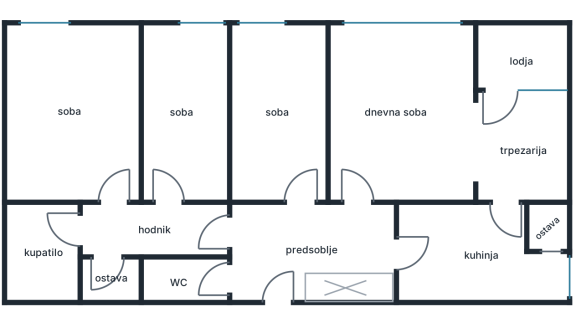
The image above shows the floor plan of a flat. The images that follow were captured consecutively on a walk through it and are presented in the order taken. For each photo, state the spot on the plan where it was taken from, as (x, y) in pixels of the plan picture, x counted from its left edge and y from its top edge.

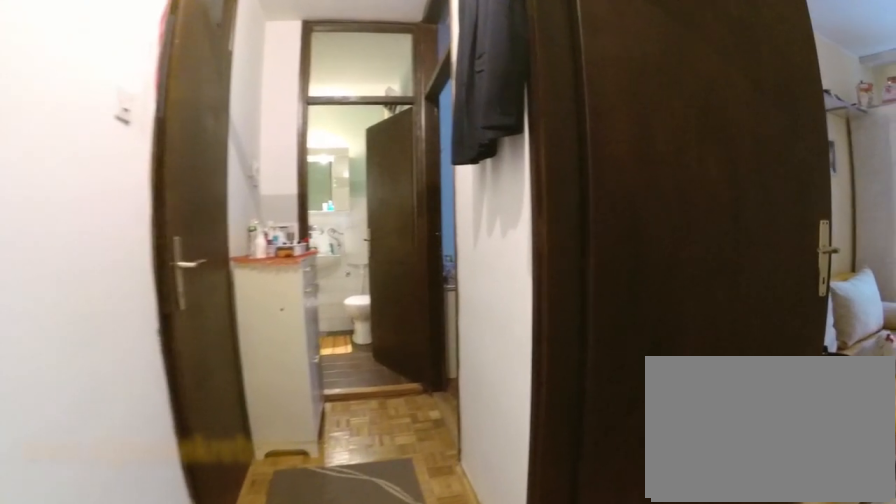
(225, 233)
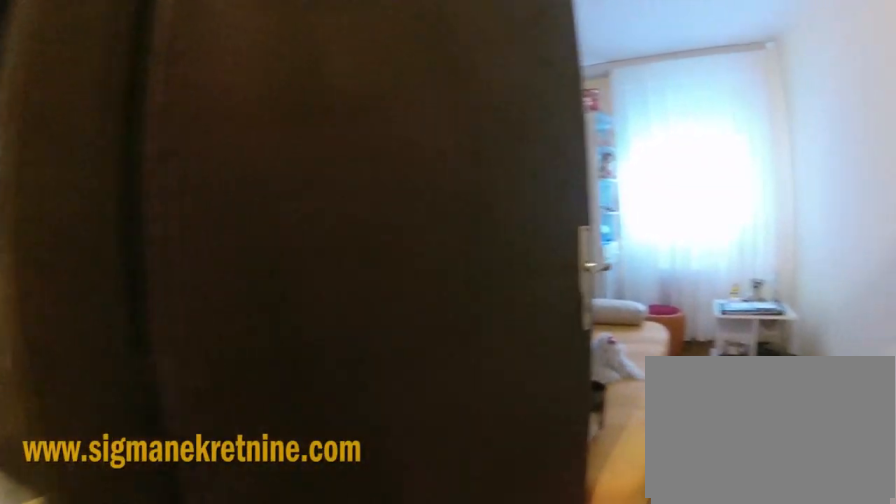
(200, 229)
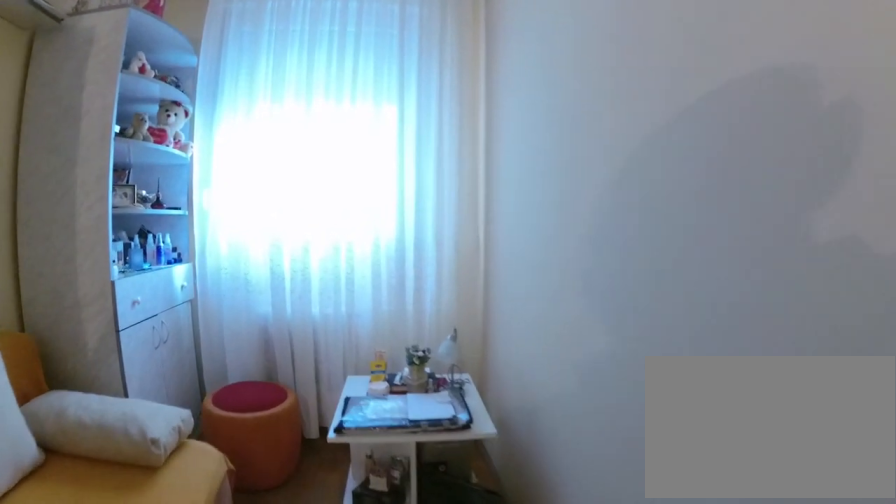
(195, 135)
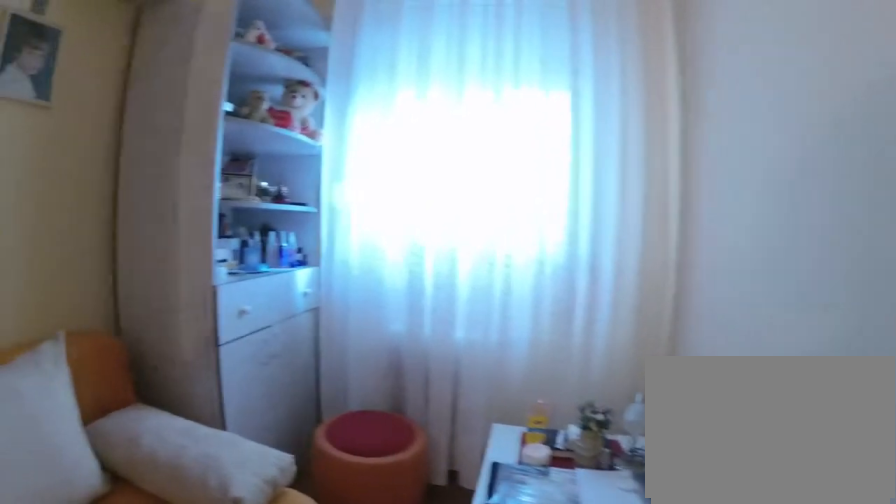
(196, 114)
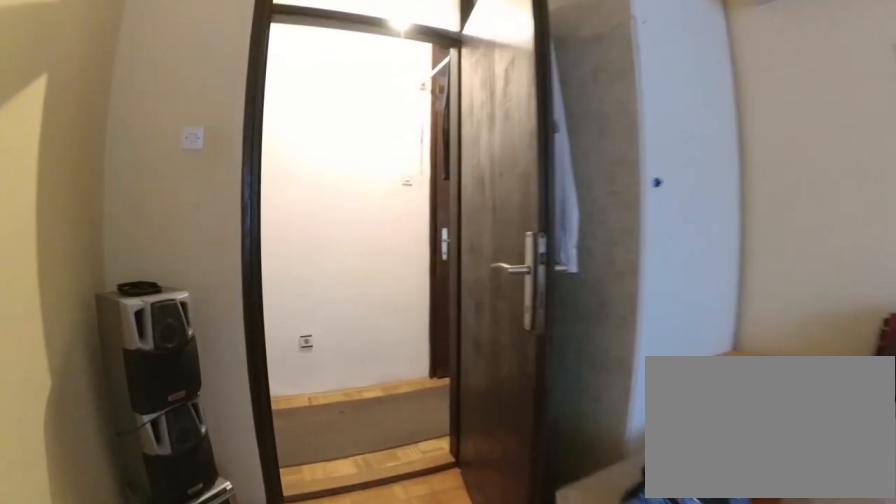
(178, 102)
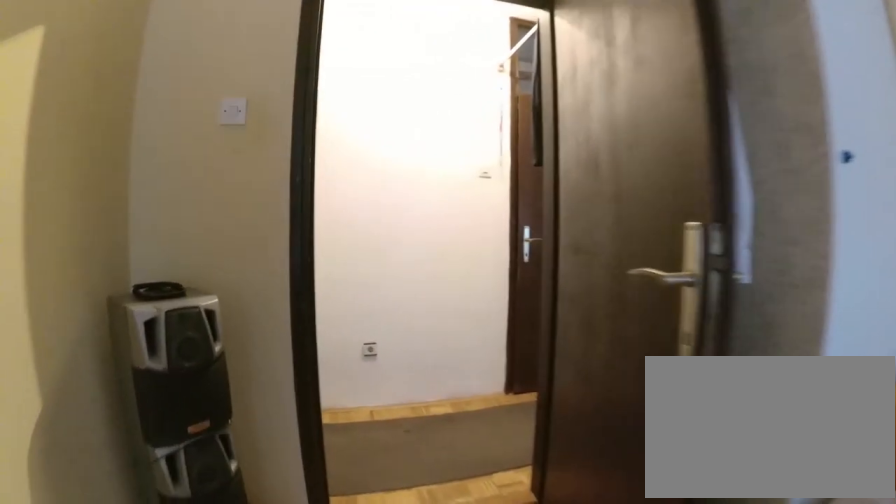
(178, 118)
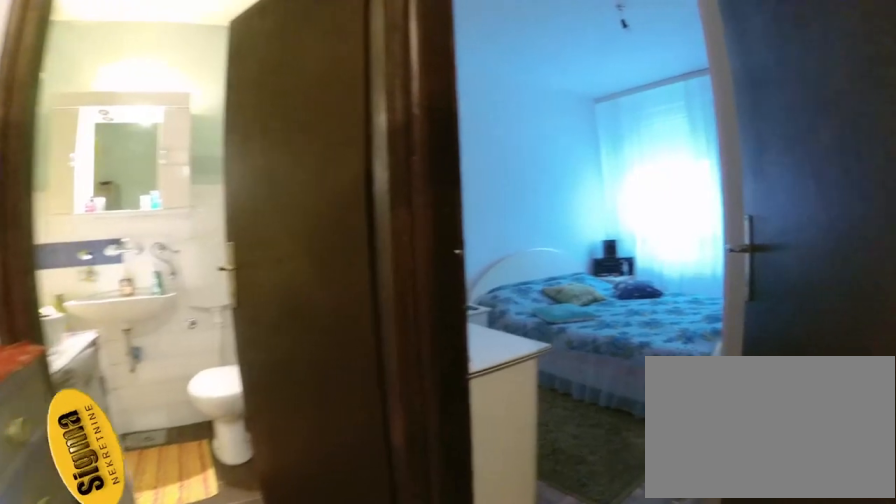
(127, 231)
